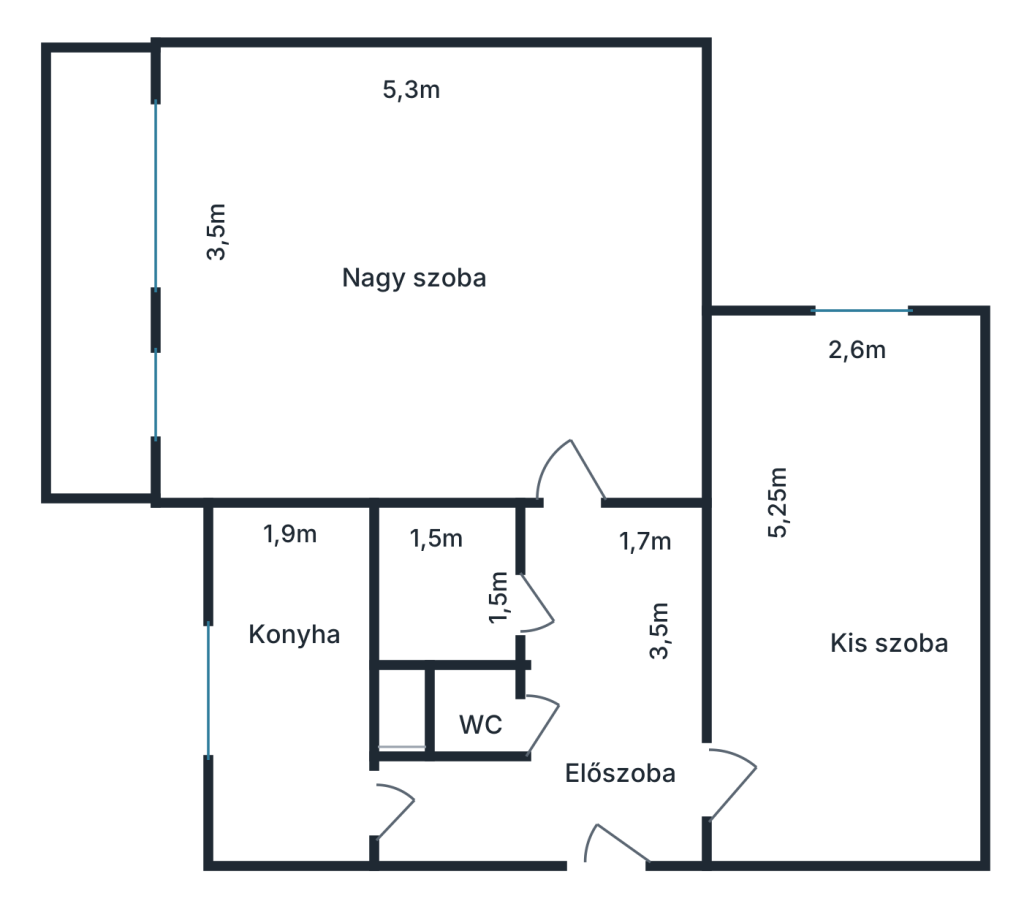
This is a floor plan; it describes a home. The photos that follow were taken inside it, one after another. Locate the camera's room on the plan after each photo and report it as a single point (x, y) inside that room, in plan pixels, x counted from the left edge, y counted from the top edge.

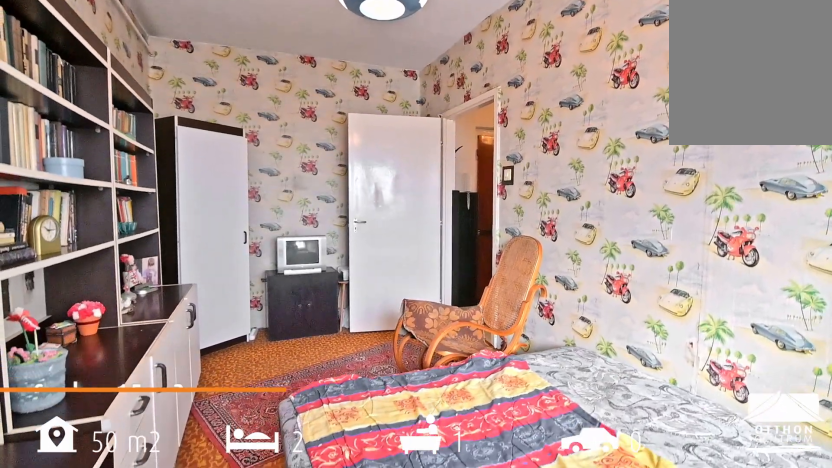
(874, 654)
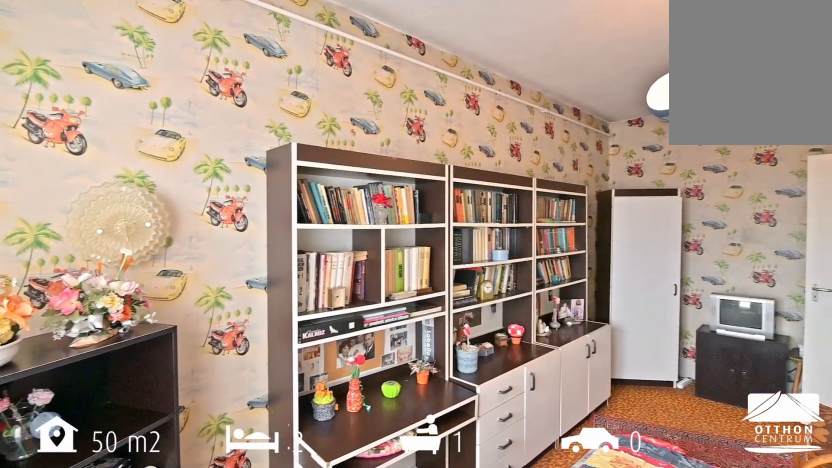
(874, 654)
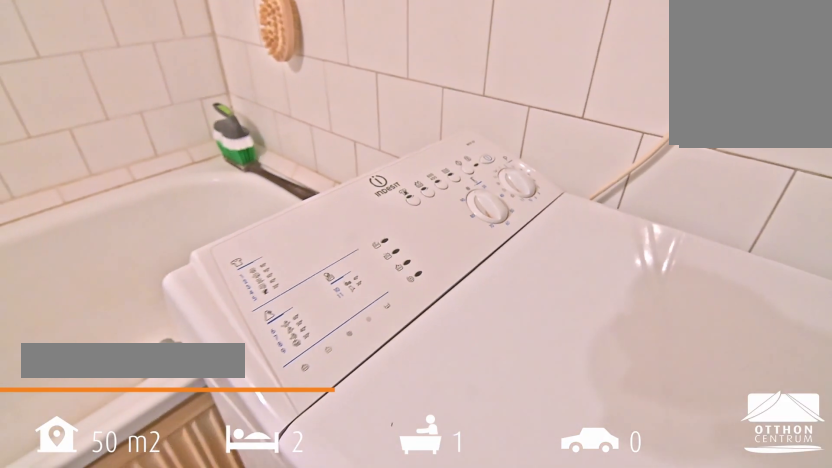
(449, 586)
